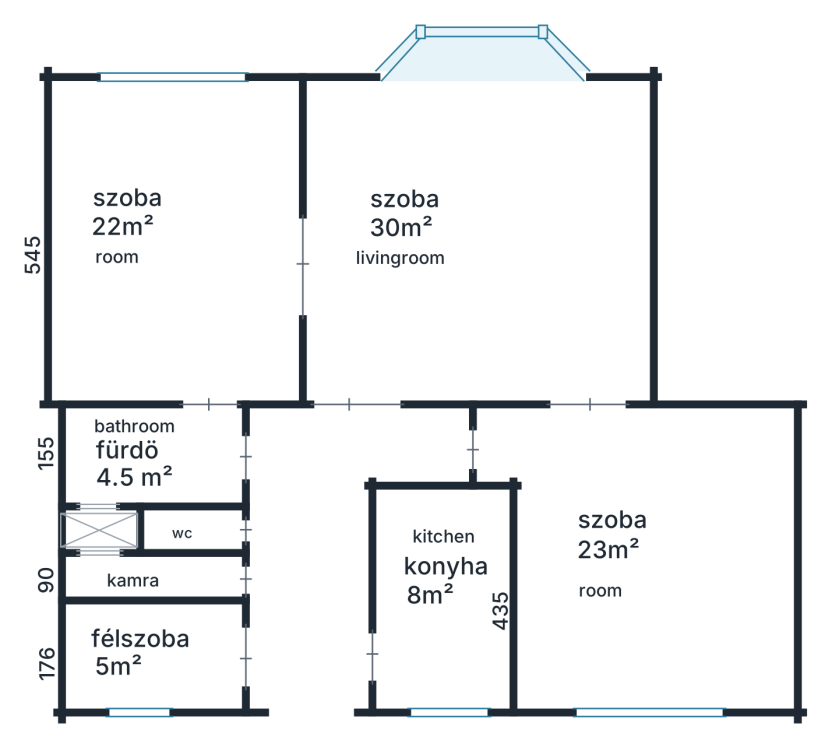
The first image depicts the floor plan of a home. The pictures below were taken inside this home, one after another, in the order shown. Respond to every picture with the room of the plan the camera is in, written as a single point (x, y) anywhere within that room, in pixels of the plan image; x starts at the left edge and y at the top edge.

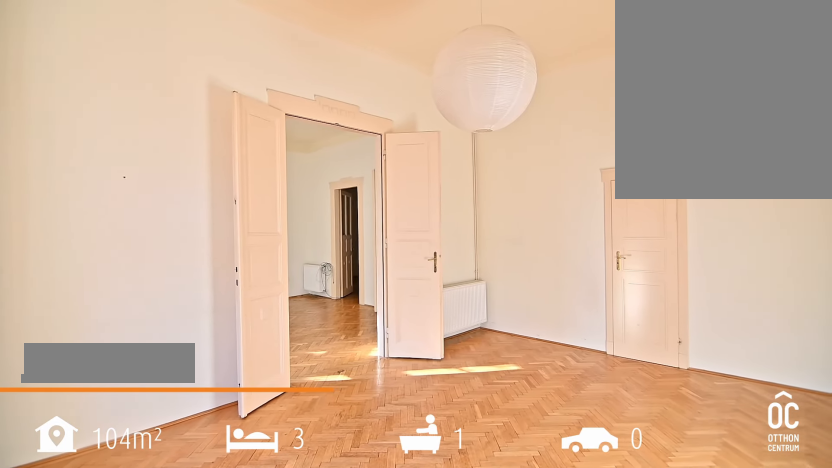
(167, 248)
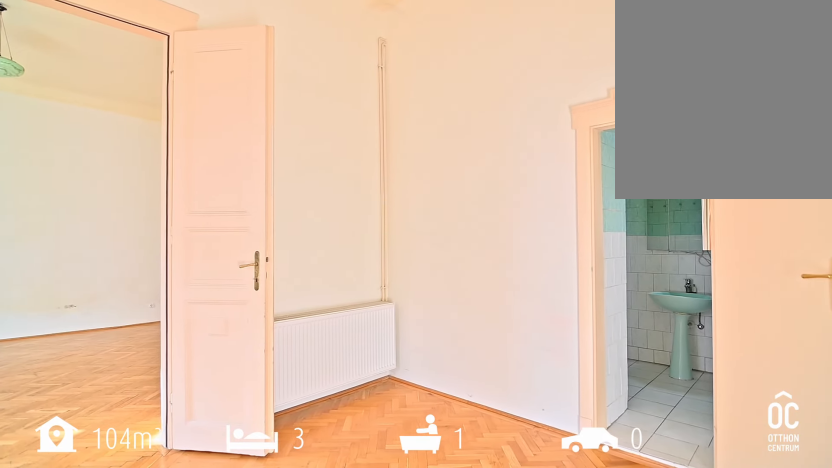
(167, 248)
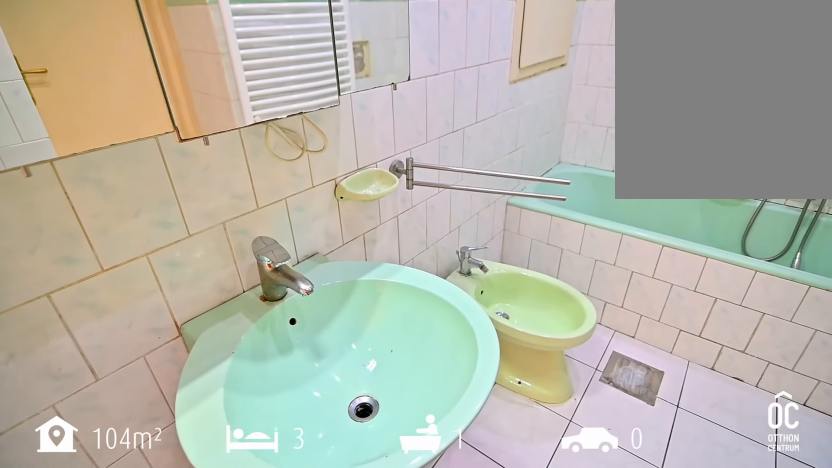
(150, 454)
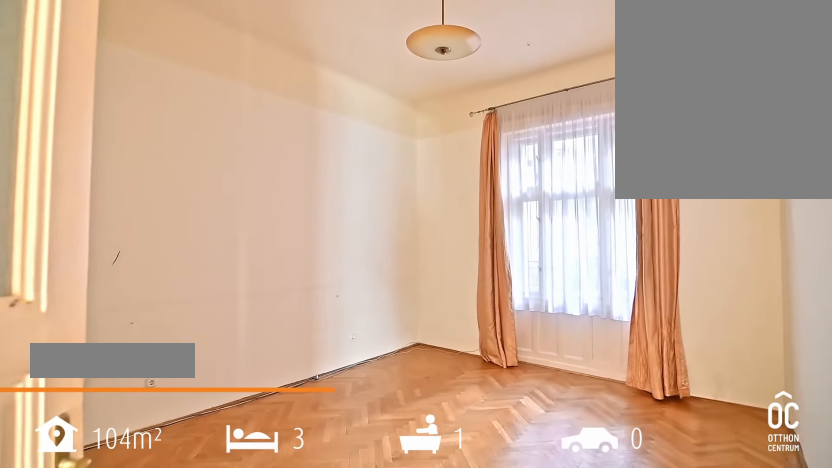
(655, 563)
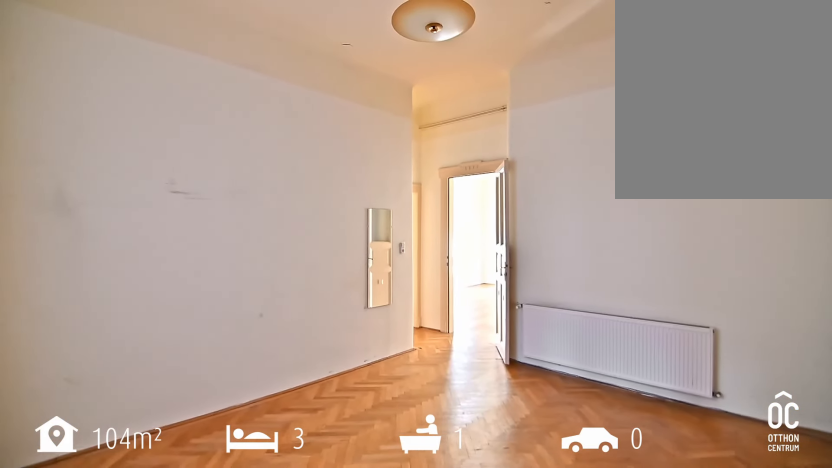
(655, 563)
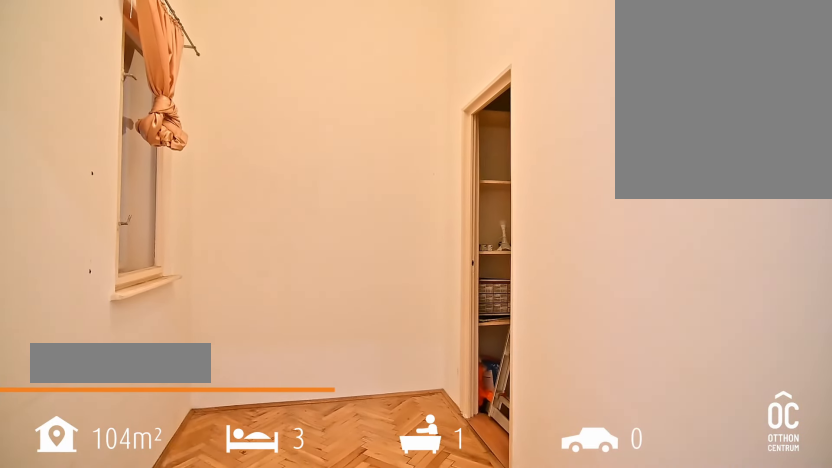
(152, 653)
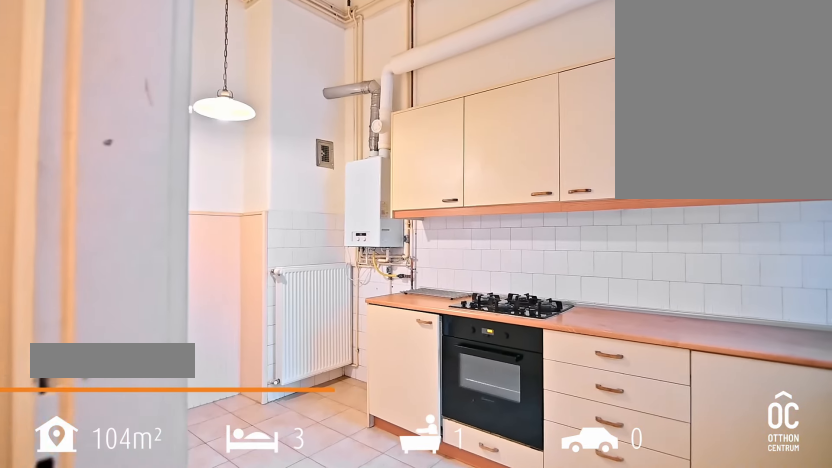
(442, 603)
